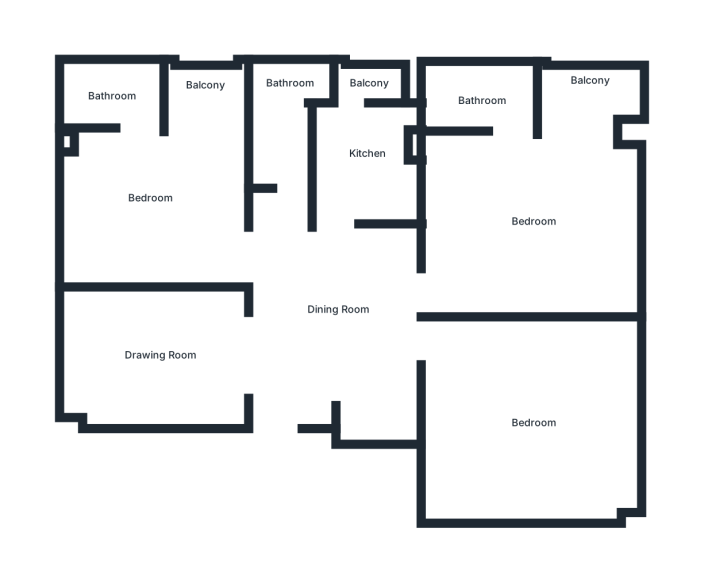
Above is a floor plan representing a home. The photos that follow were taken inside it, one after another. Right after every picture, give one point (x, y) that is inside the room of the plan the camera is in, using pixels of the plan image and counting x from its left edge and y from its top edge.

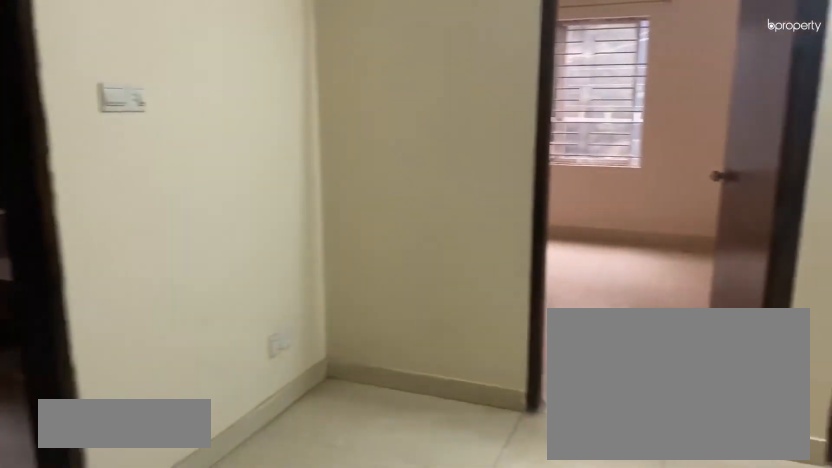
(326, 317)
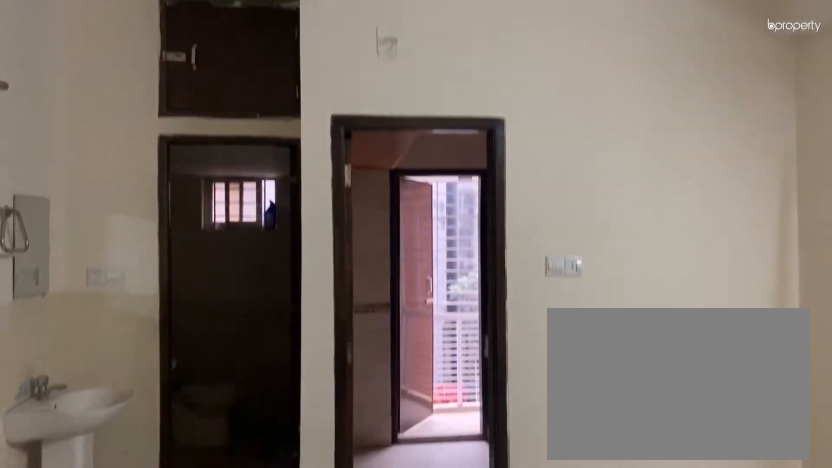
(326, 317)
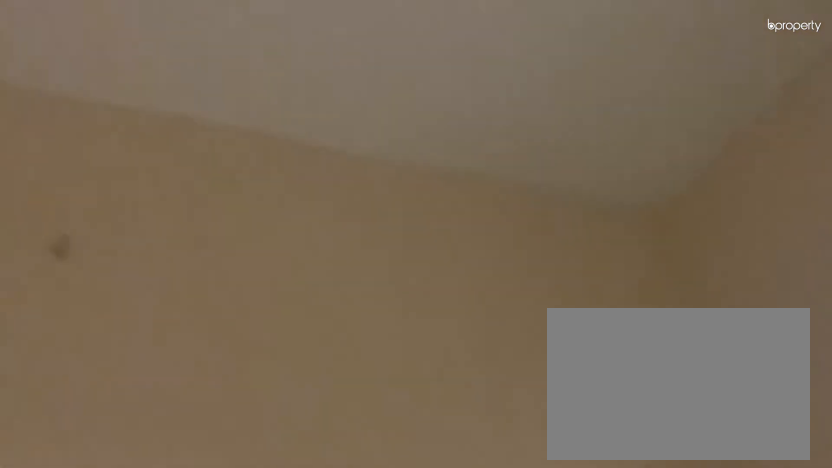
(160, 347)
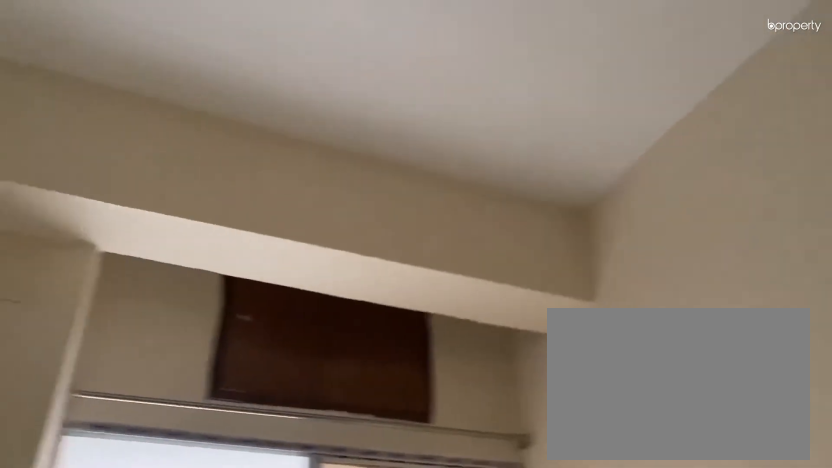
(148, 186)
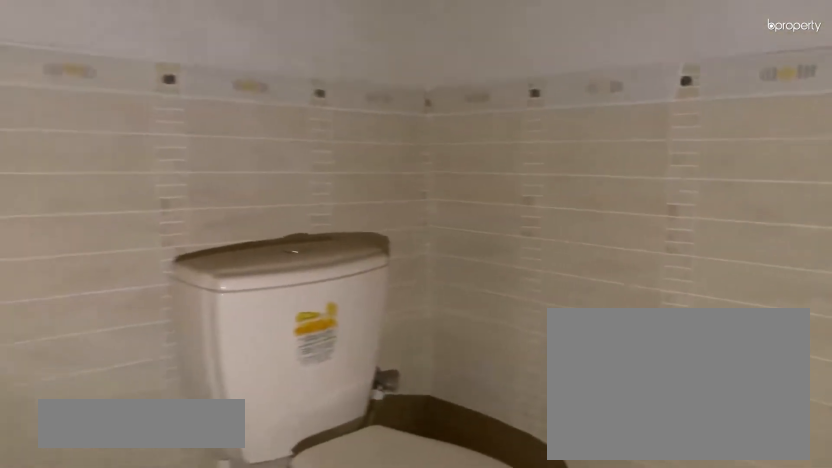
(107, 96)
